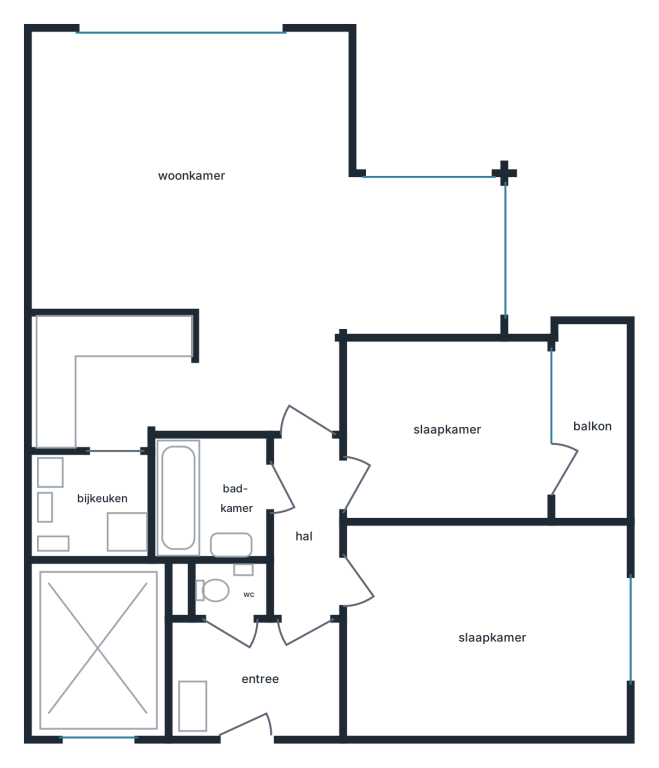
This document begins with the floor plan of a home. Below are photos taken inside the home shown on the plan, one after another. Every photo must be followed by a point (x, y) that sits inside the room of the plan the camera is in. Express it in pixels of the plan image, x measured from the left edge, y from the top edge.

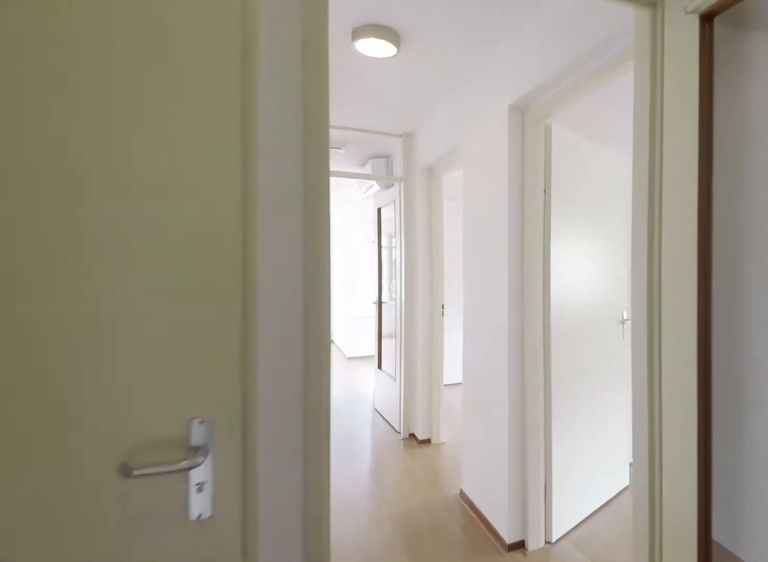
(282, 613)
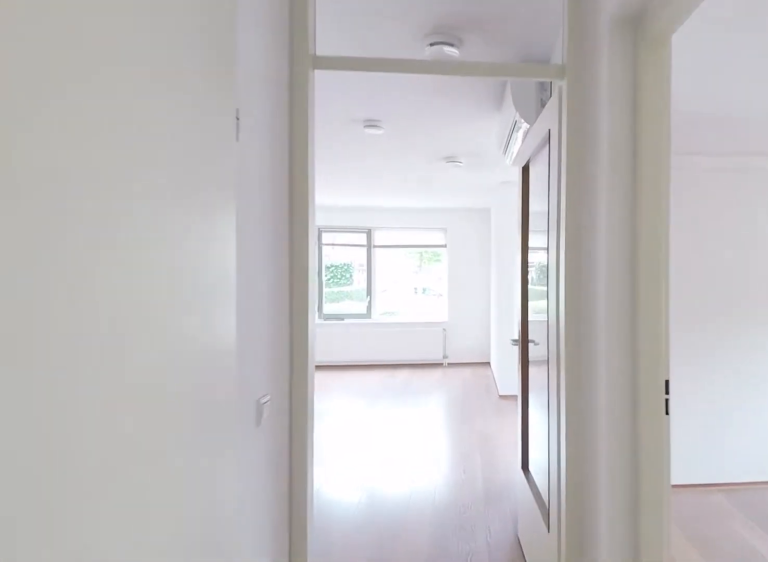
(282, 613)
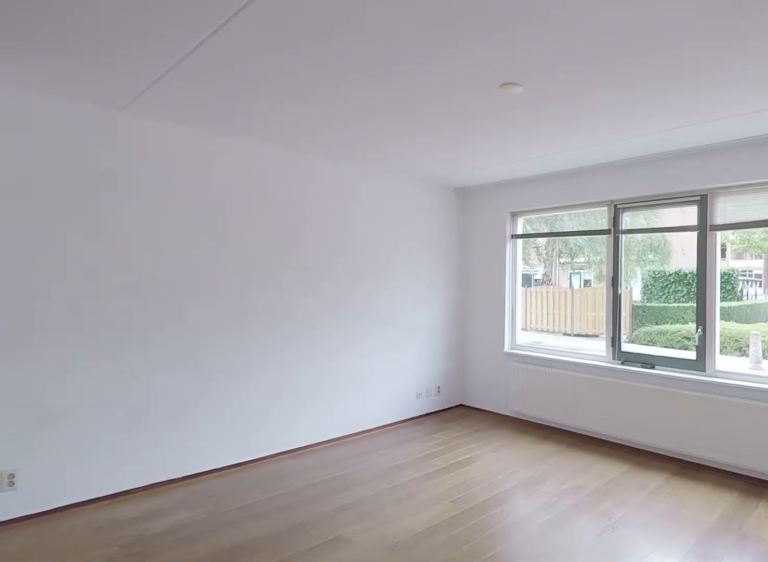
(182, 81)
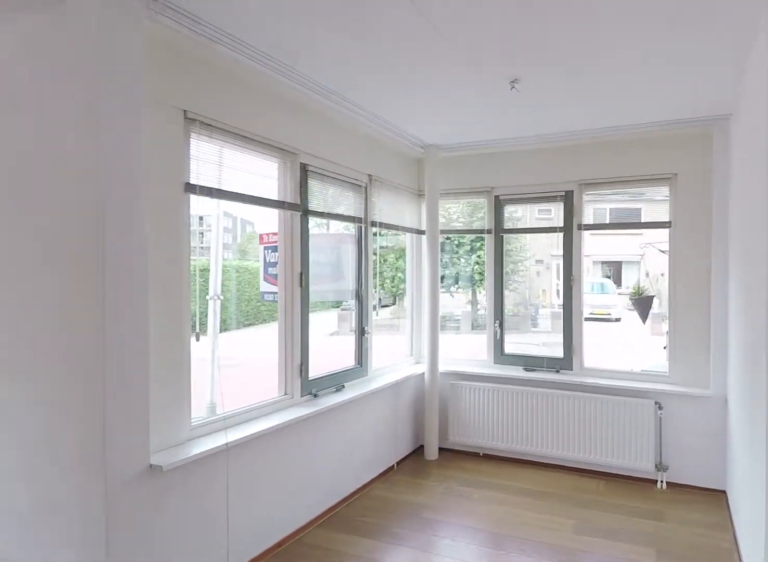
(244, 200)
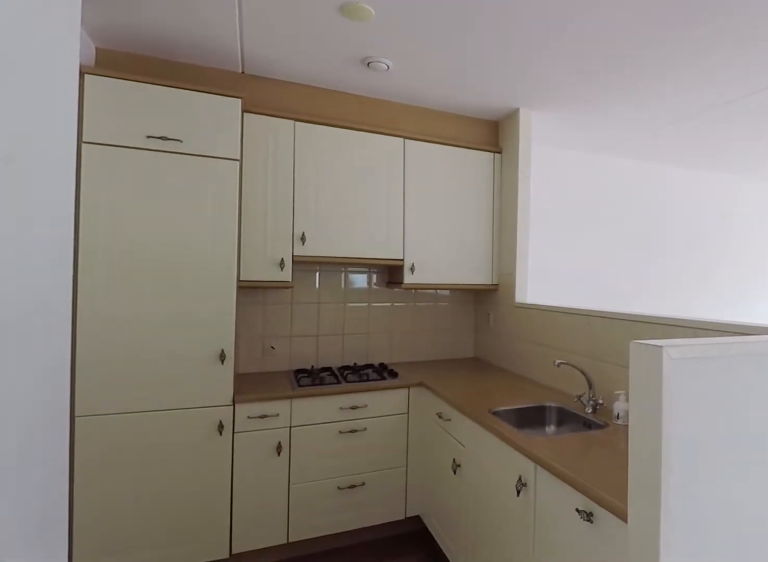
(245, 204)
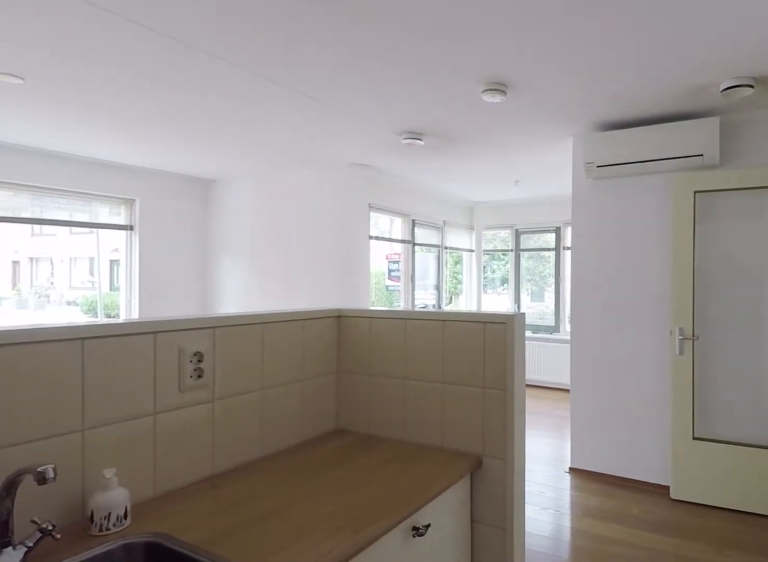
(90, 362)
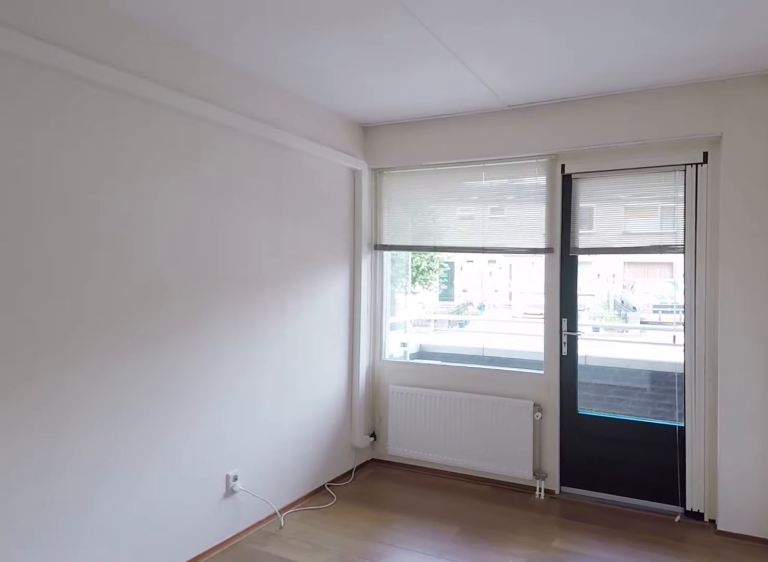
(445, 431)
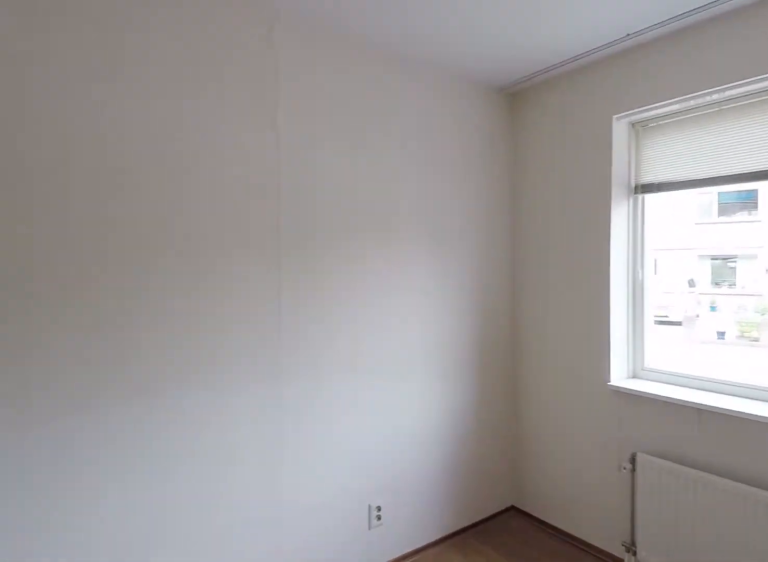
(486, 630)
